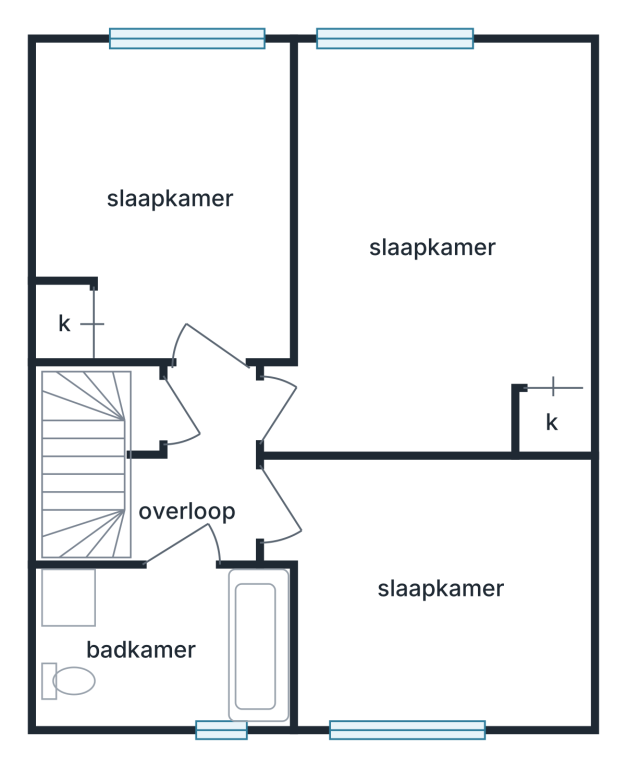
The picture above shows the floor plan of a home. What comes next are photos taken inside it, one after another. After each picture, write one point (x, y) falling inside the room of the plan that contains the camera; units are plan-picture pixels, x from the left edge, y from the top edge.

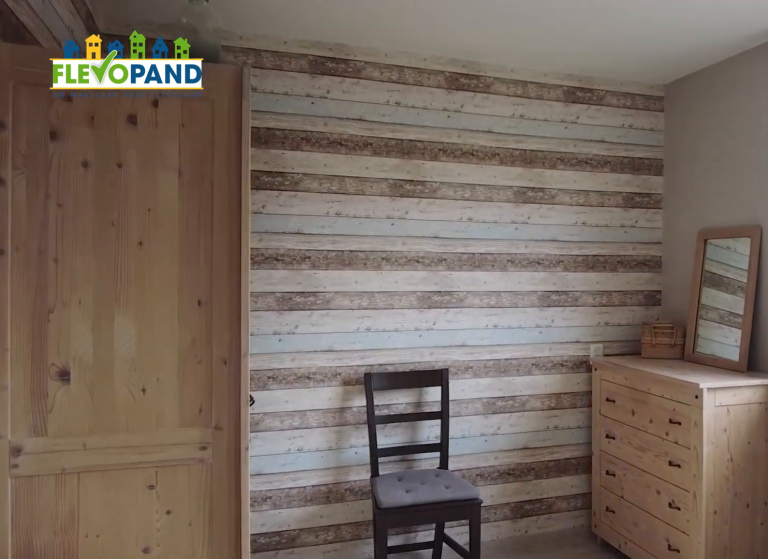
(435, 587)
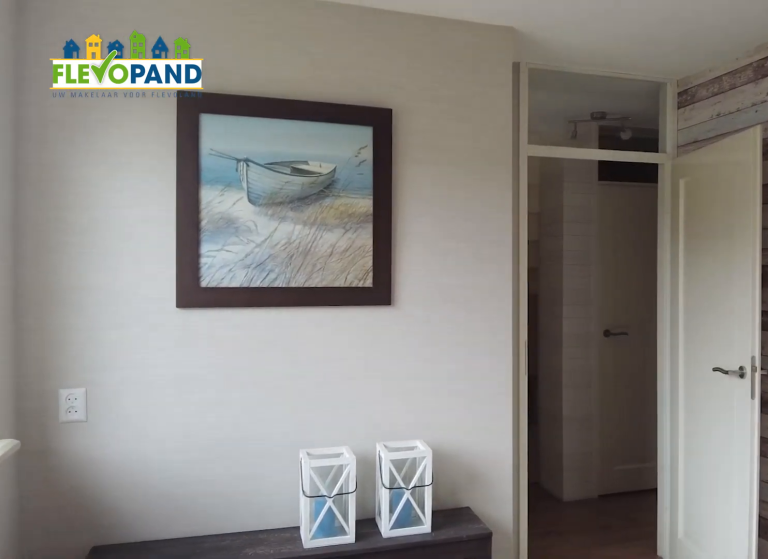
(435, 587)
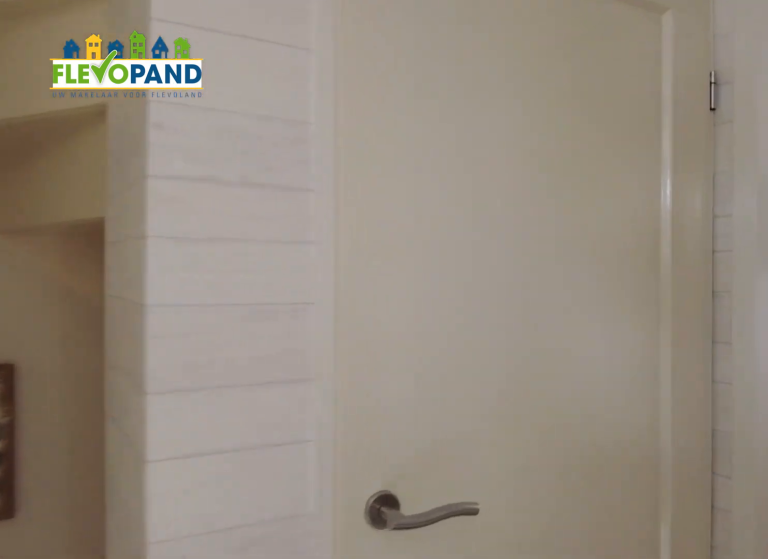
(200, 475)
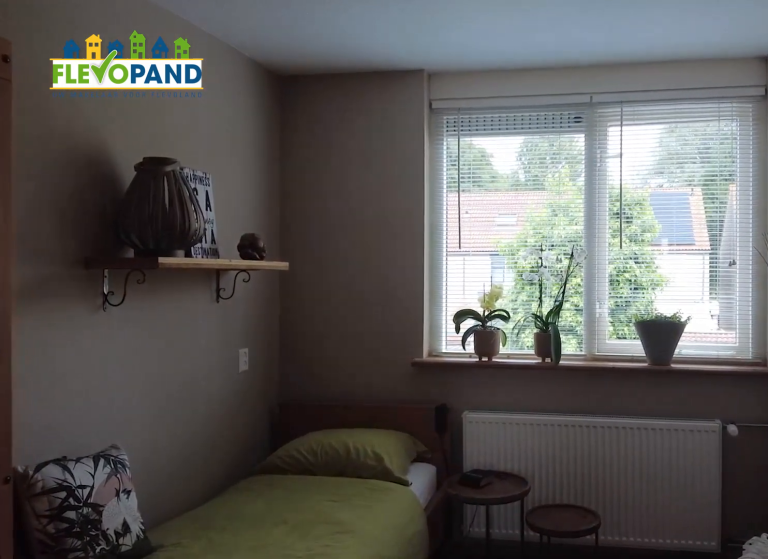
(163, 138)
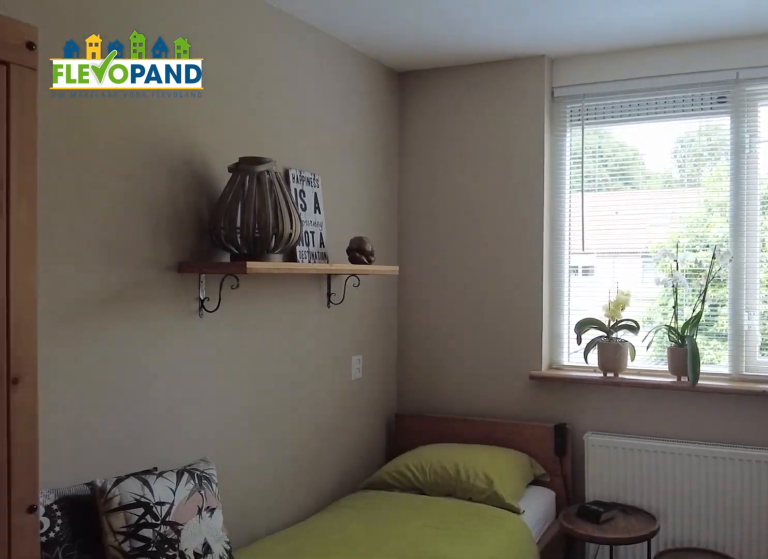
(163, 138)
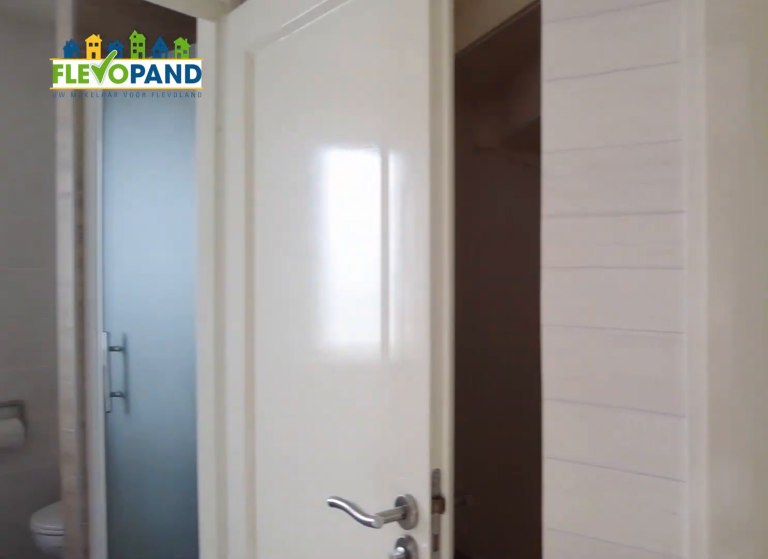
(201, 474)
